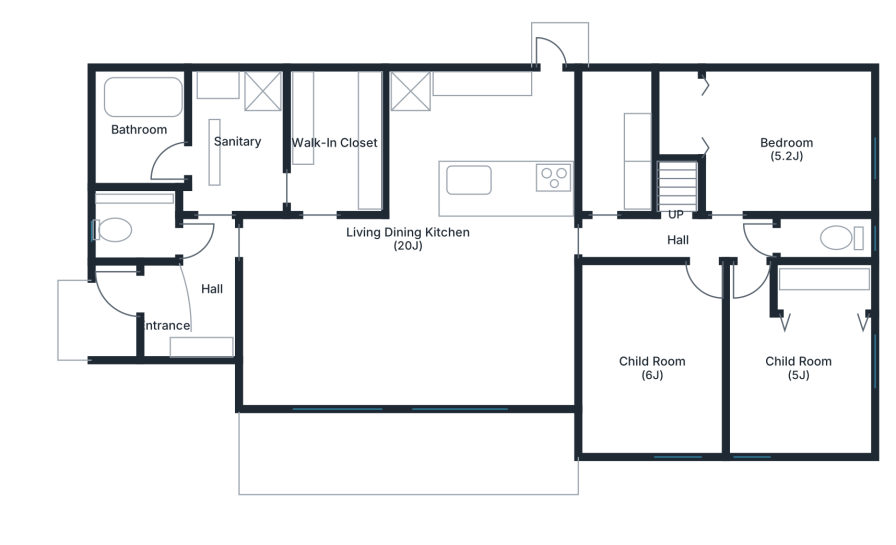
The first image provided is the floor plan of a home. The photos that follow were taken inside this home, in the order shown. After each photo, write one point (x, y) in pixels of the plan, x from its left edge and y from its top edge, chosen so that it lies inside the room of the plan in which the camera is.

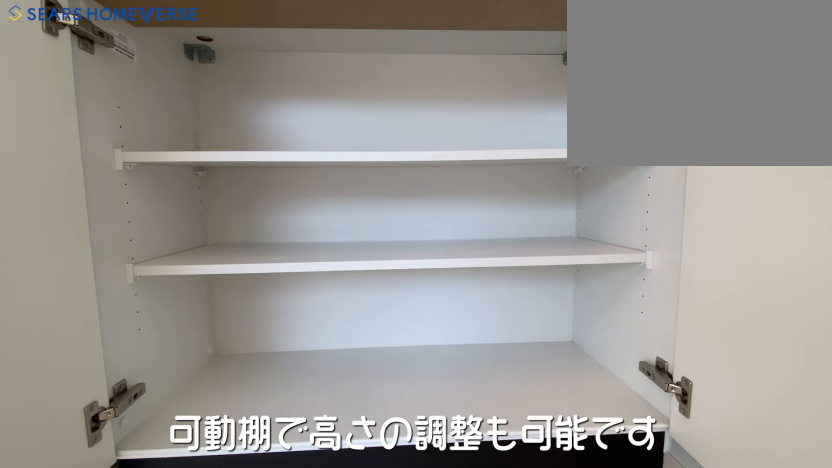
(492, 132)
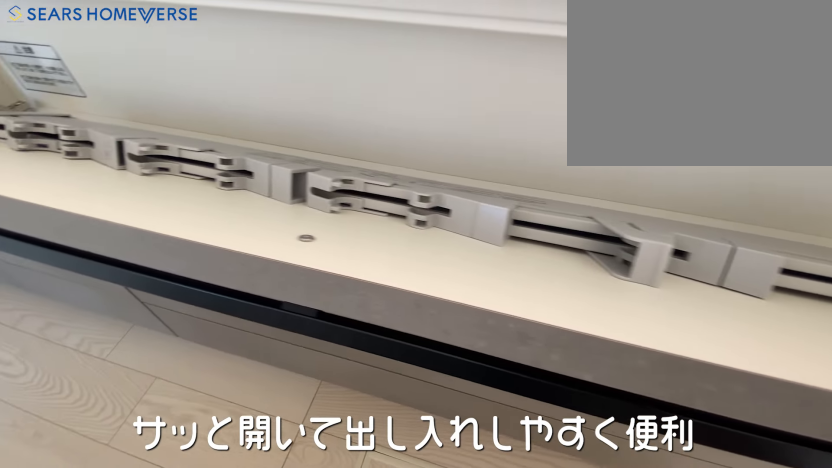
(493, 132)
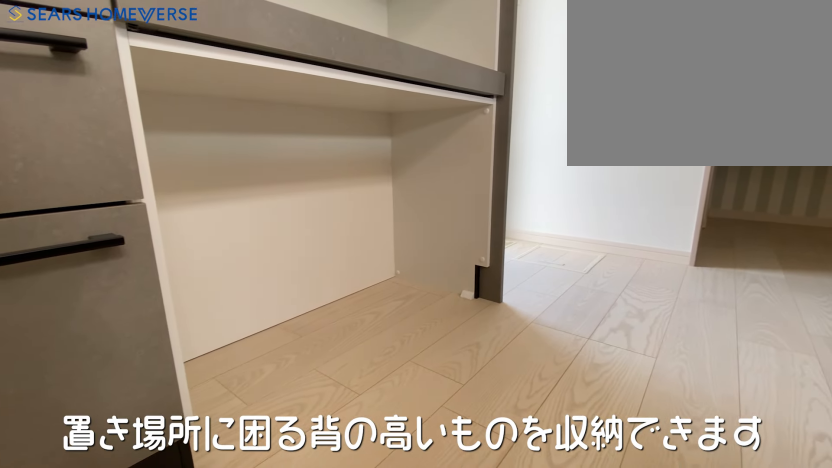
(494, 132)
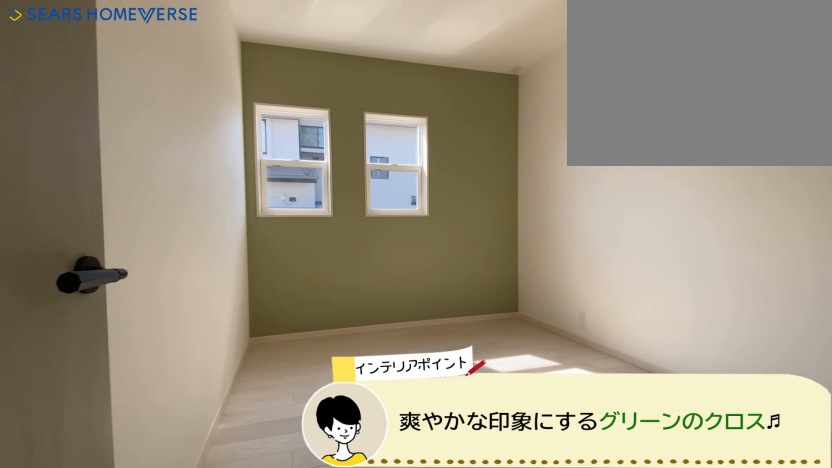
(651, 359)
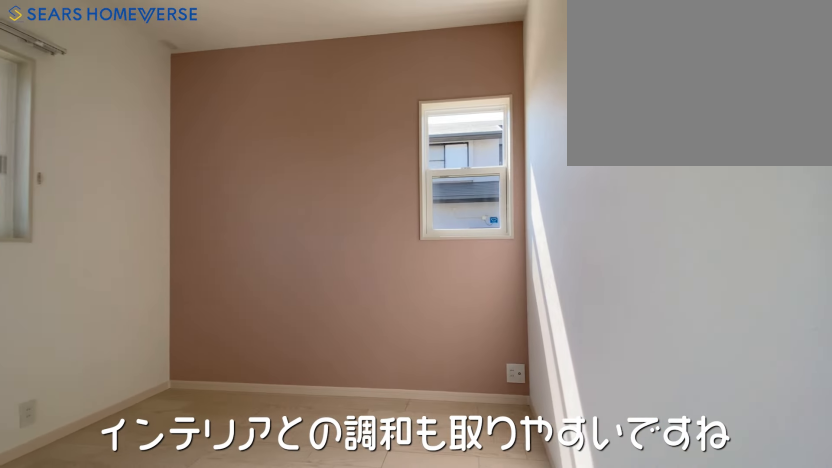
(810, 359)
